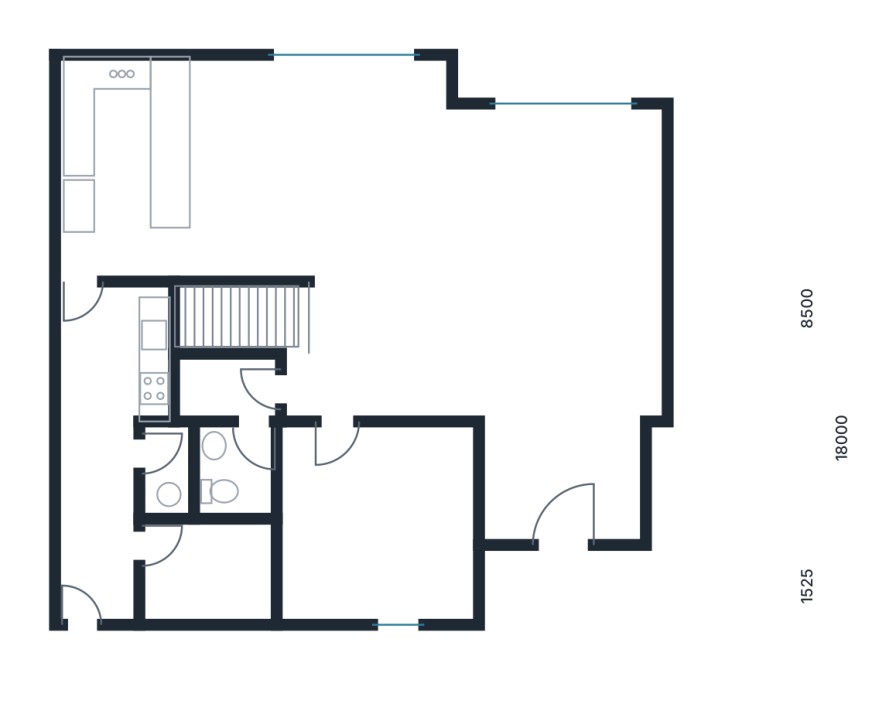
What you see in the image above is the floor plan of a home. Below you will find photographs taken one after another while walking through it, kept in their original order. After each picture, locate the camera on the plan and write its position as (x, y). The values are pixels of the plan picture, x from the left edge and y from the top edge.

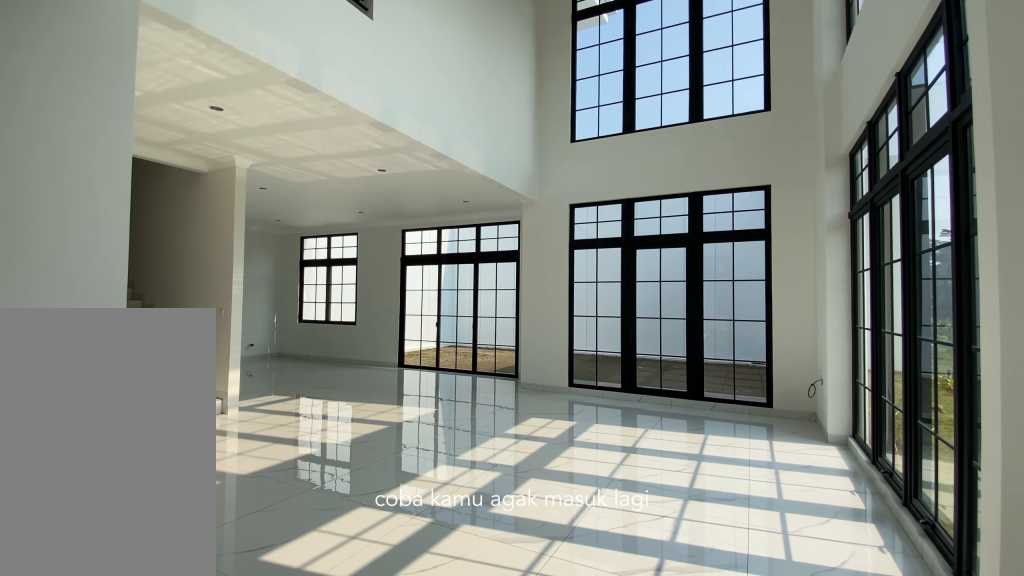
(548, 333)
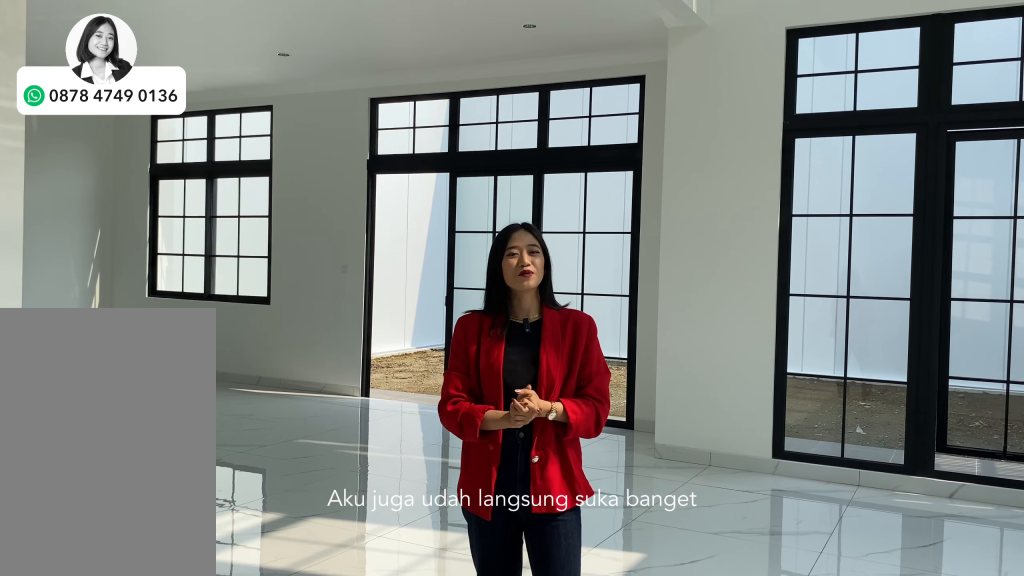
(548, 333)
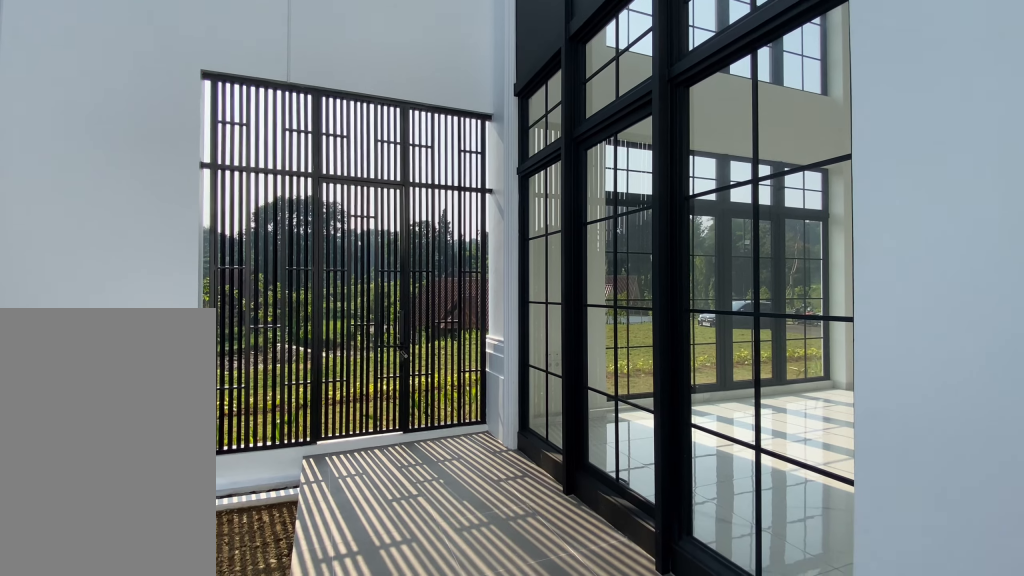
(523, 73)
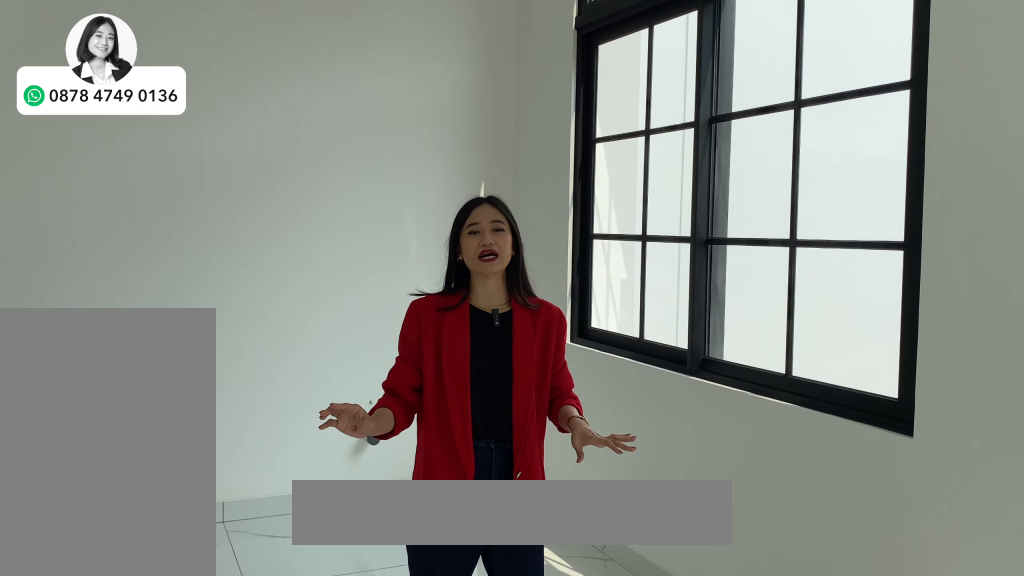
(155, 164)
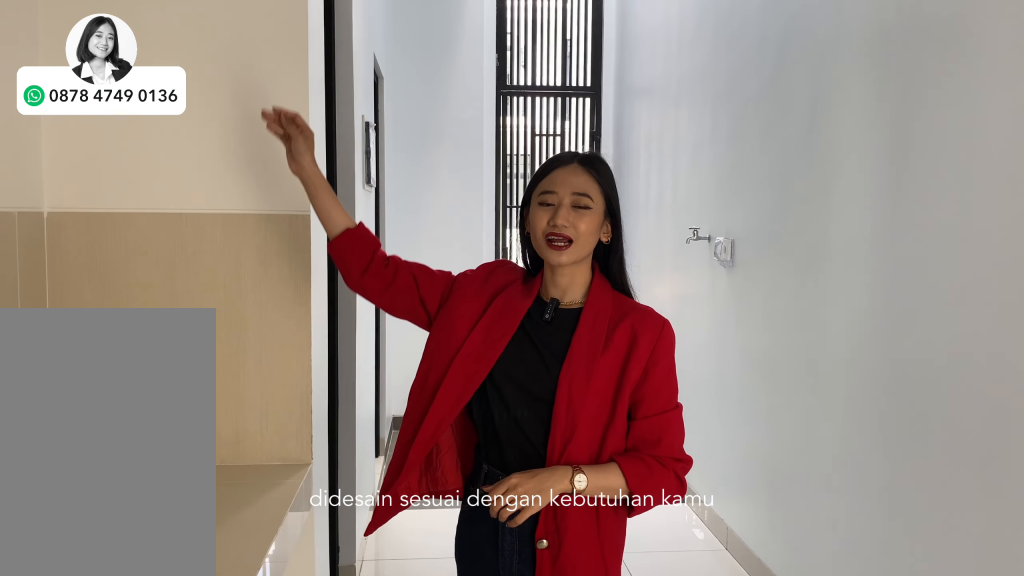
(116, 358)
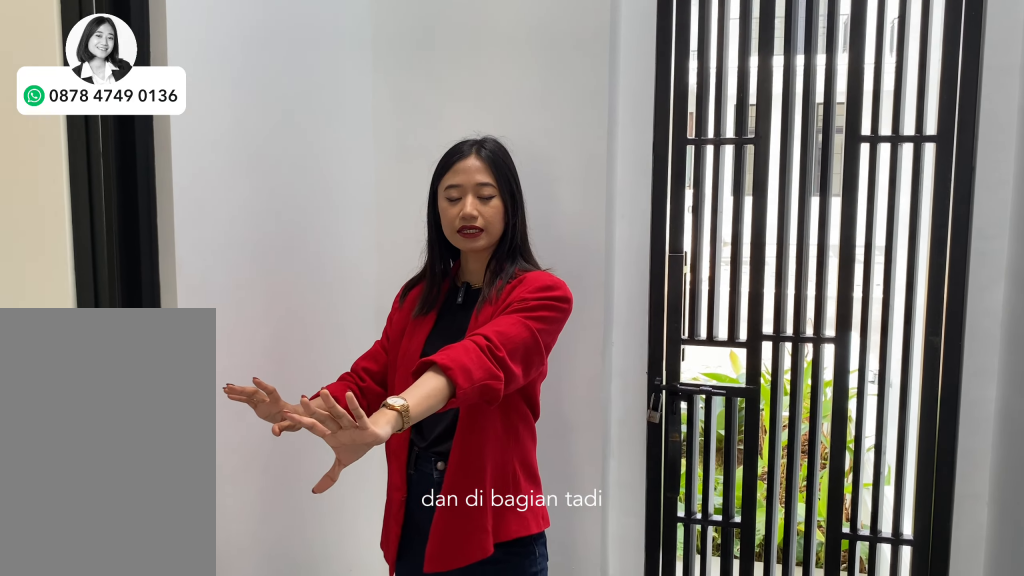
(99, 563)
